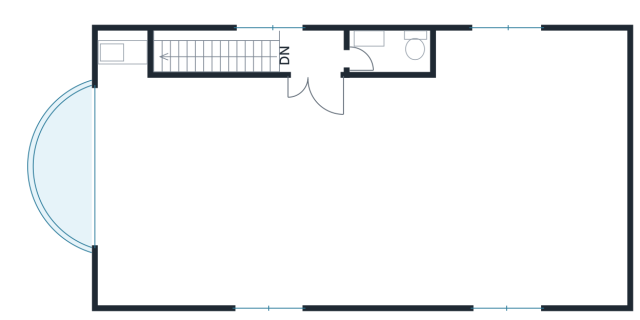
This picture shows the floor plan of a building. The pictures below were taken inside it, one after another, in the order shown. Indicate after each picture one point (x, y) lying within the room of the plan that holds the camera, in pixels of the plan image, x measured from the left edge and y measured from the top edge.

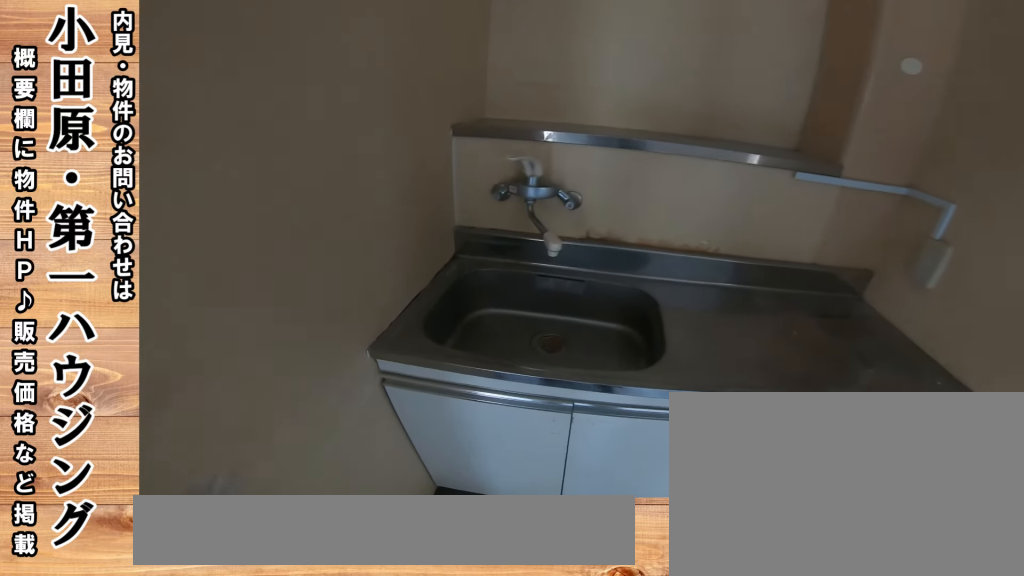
(132, 72)
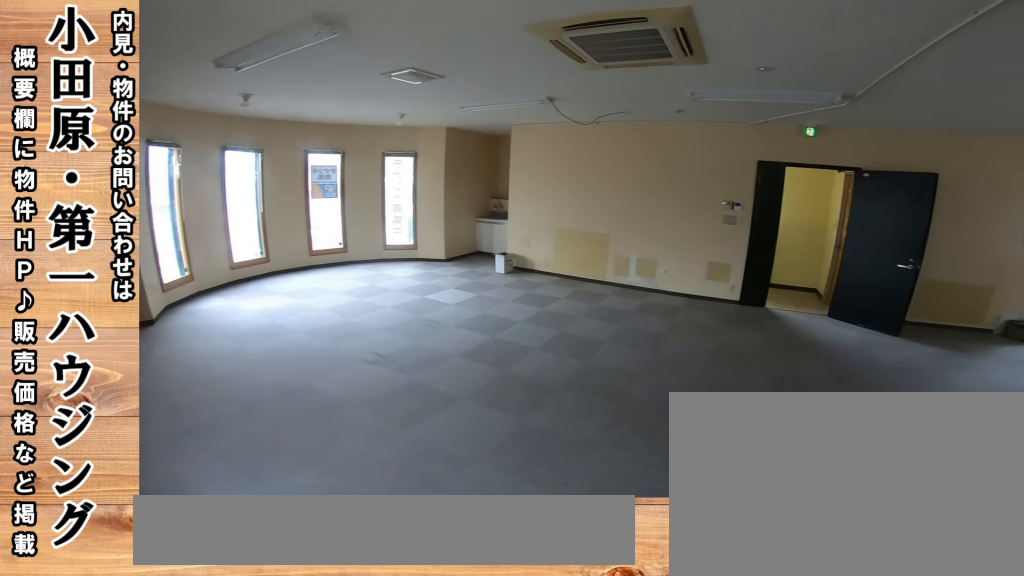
(359, 179)
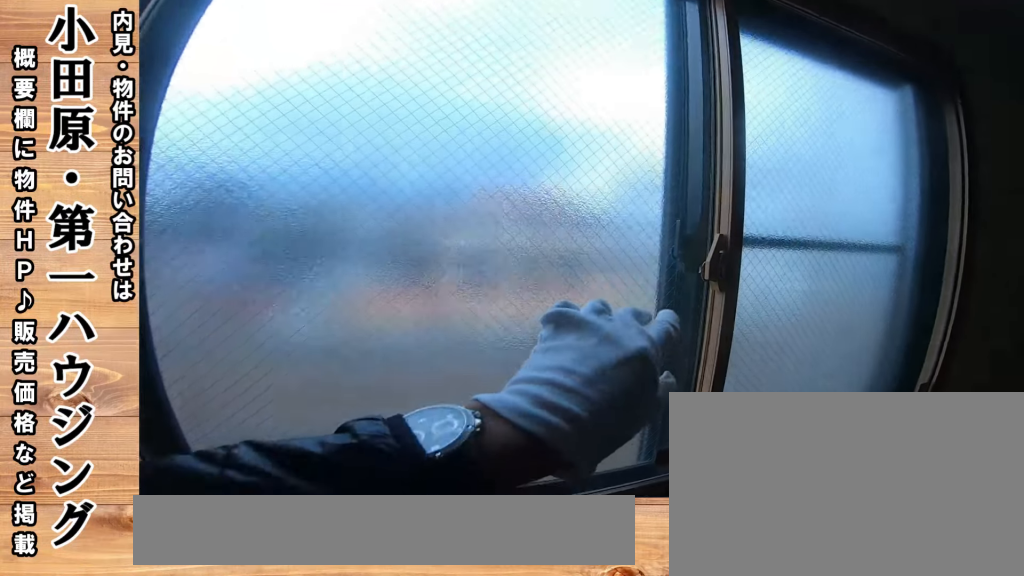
(359, 179)
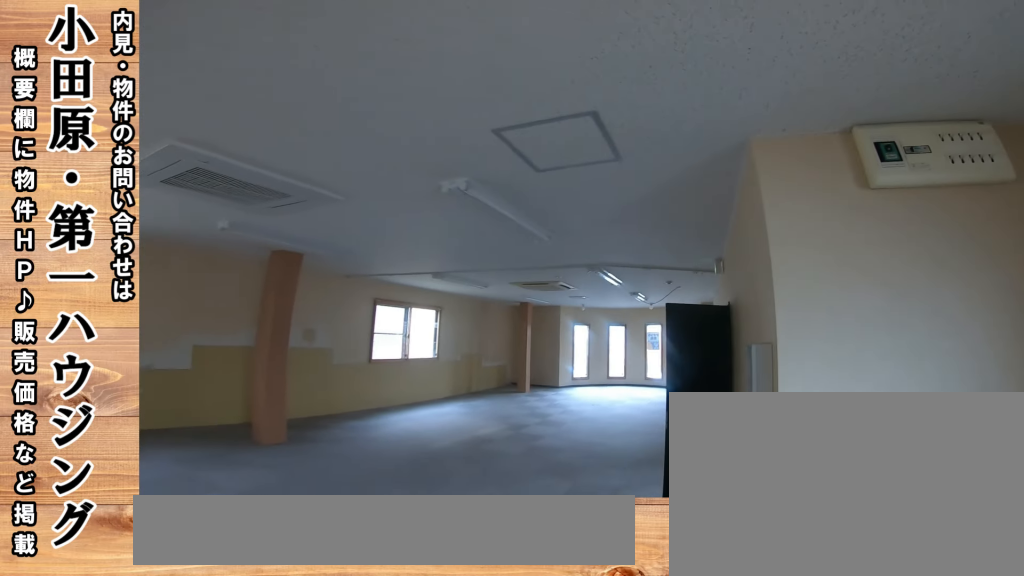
(361, 193)
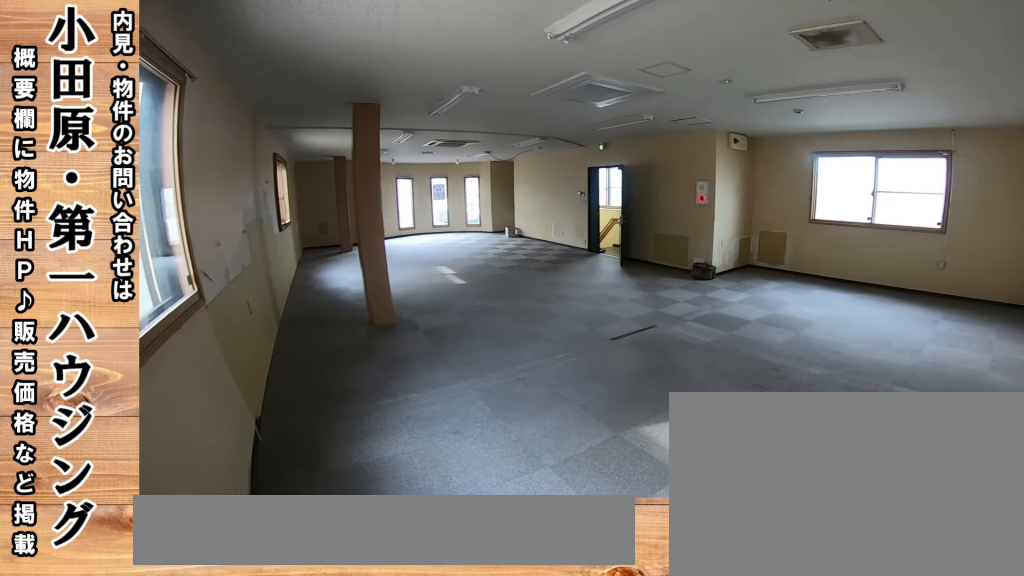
(359, 170)
